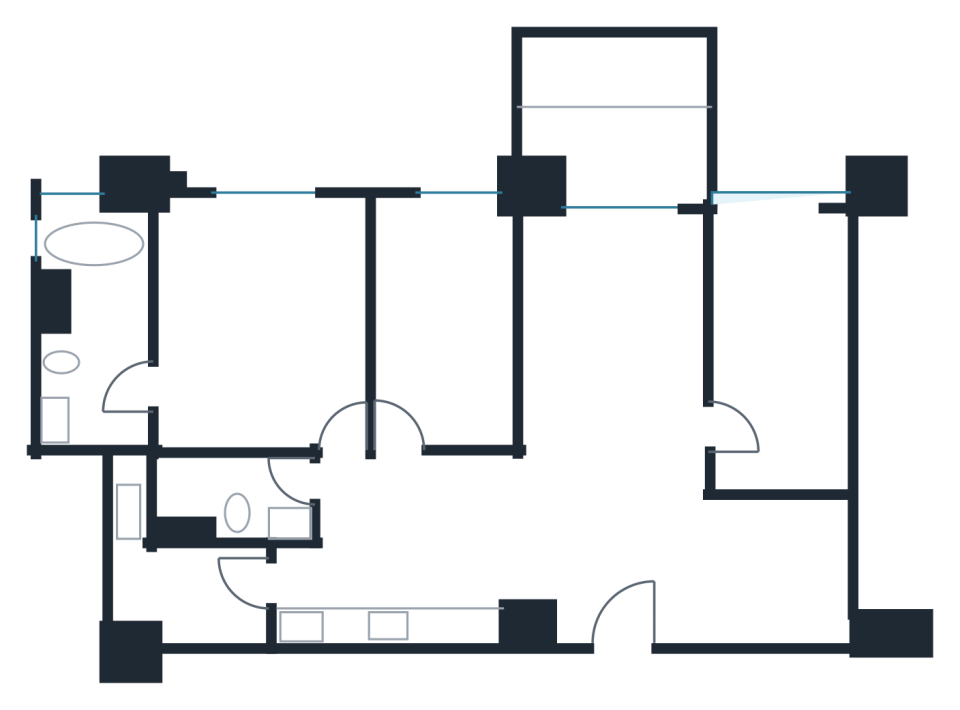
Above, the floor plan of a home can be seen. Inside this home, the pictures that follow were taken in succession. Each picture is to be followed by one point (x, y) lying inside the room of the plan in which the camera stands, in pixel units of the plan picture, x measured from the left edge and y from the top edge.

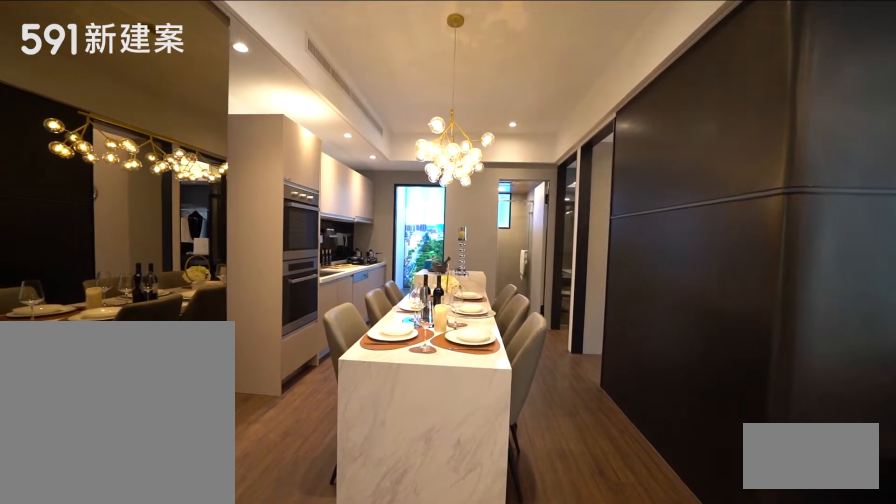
(448, 514)
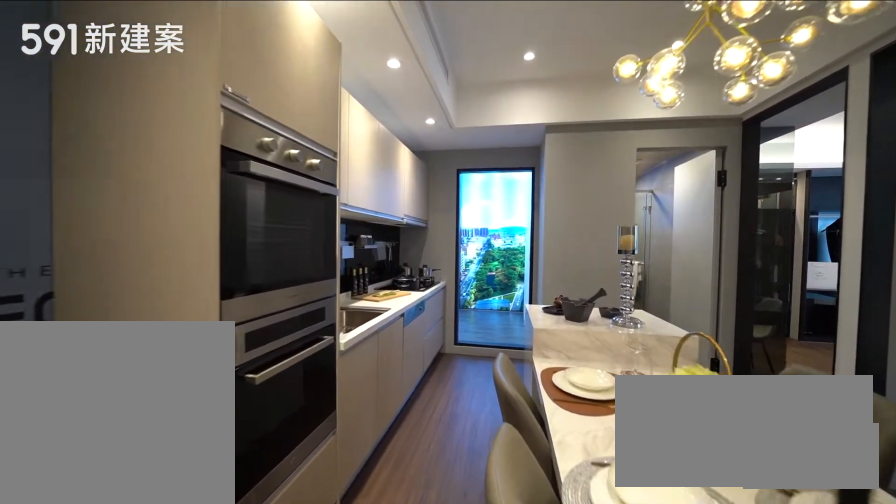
(375, 605)
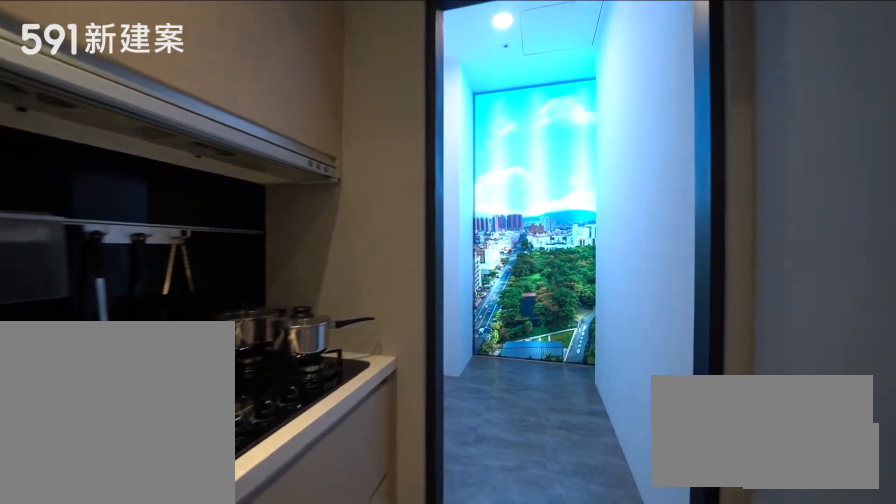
(375, 605)
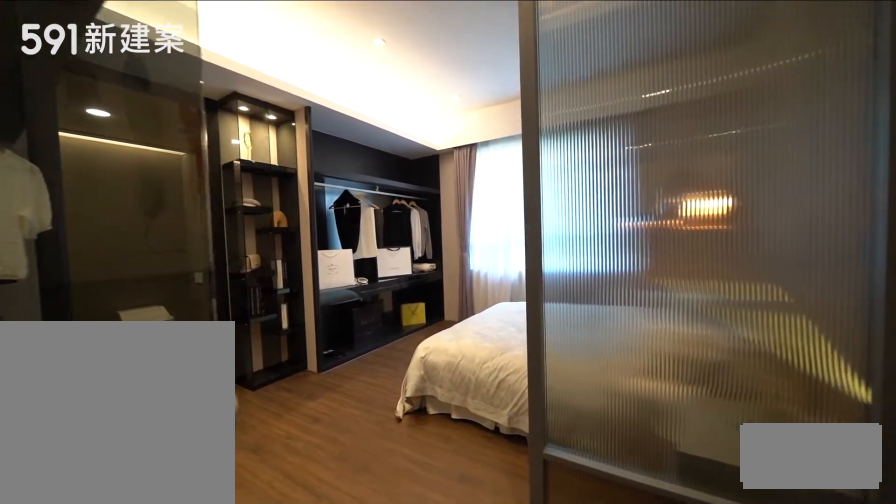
(262, 317)
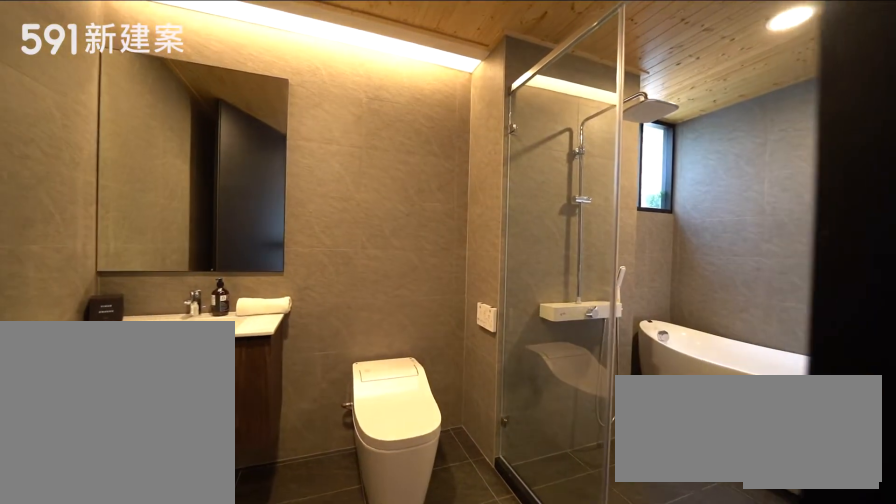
(91, 328)
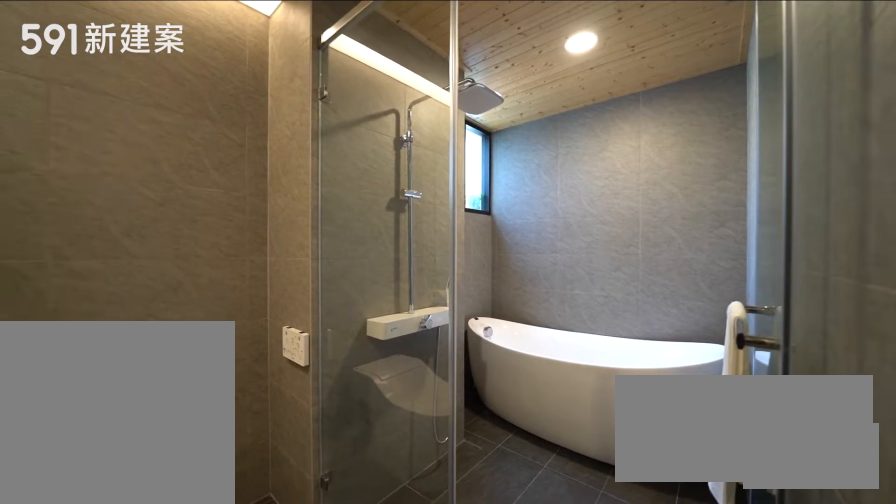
(91, 328)
